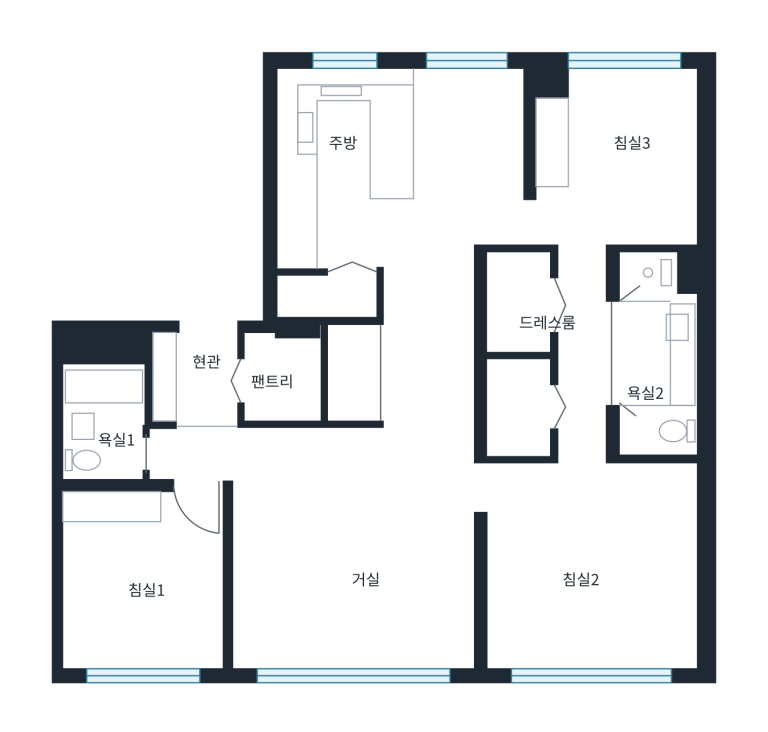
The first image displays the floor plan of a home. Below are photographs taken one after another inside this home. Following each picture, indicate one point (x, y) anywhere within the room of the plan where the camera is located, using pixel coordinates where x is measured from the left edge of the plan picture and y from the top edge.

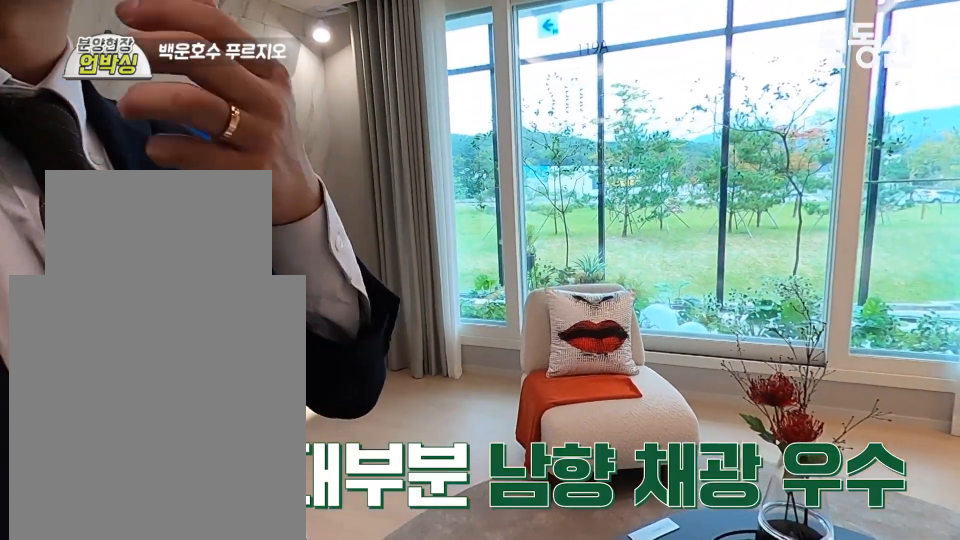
(369, 600)
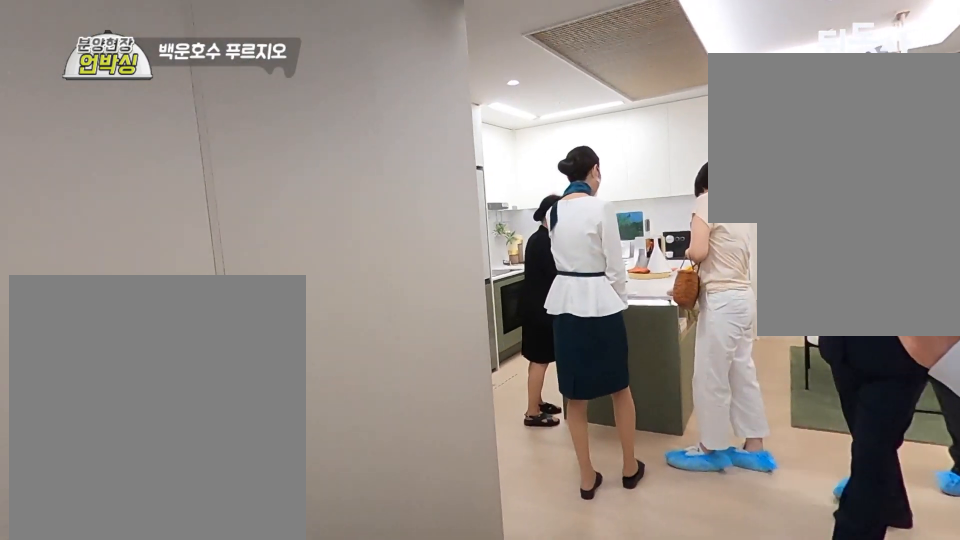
(428, 387)
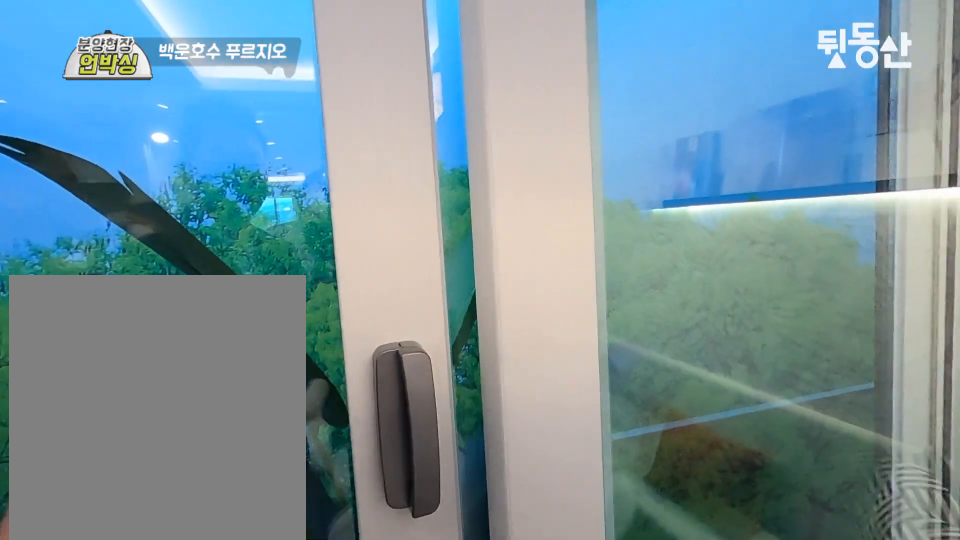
(465, 183)
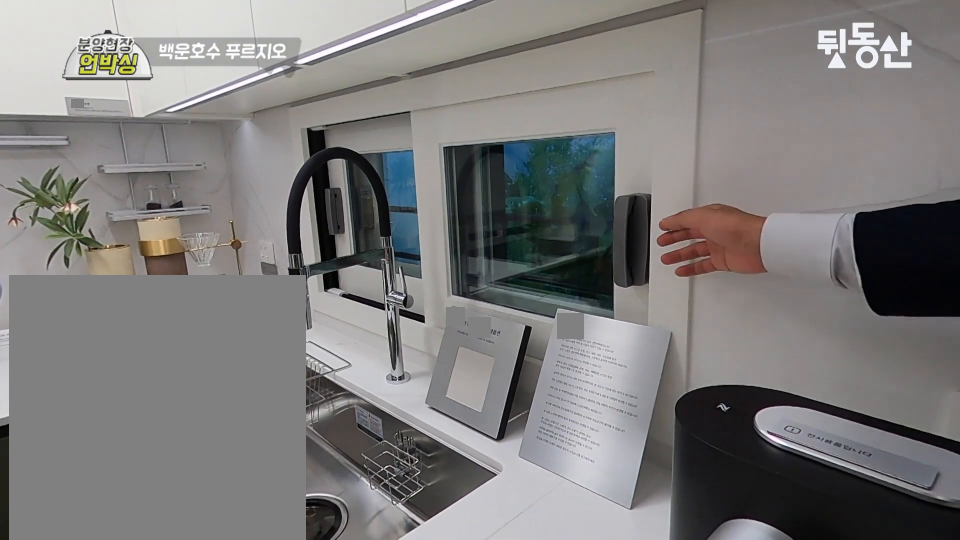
(466, 185)
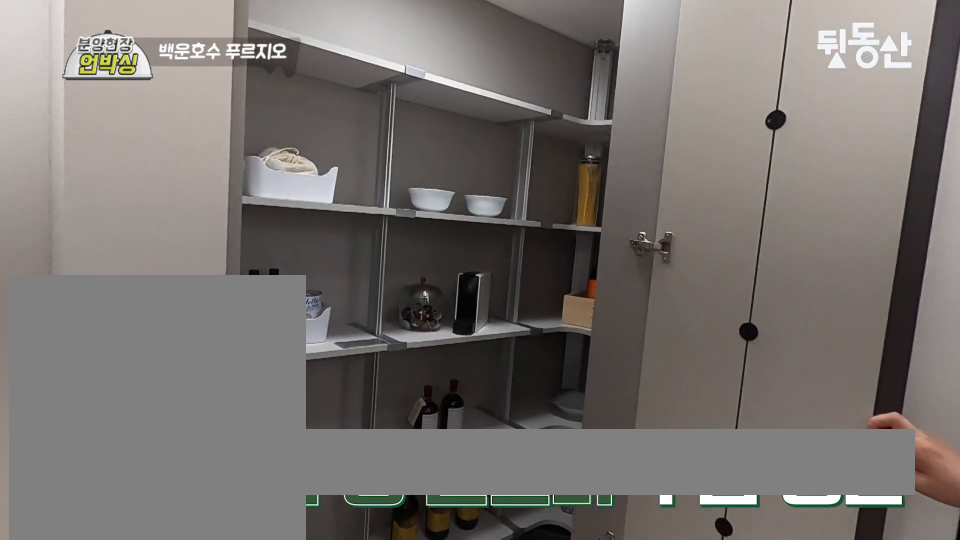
(354, 279)
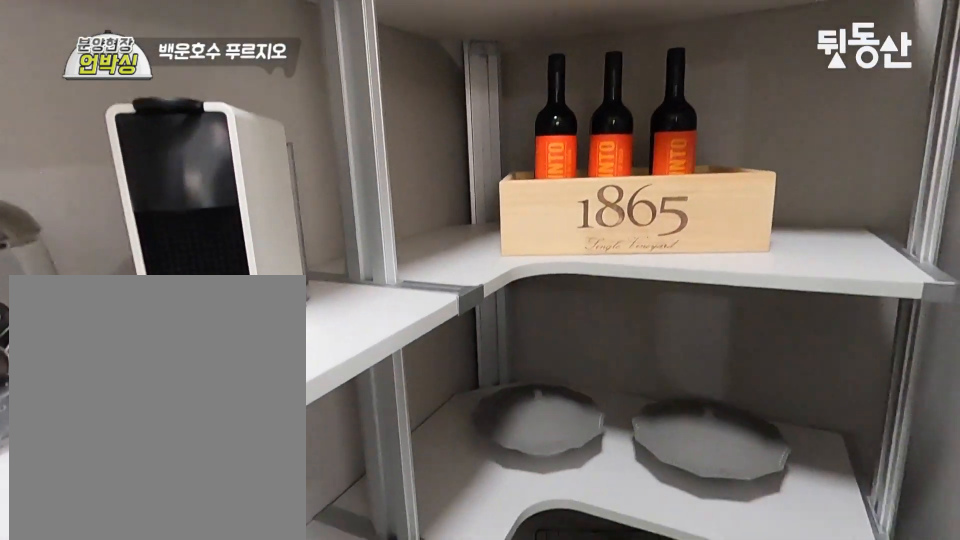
(354, 279)
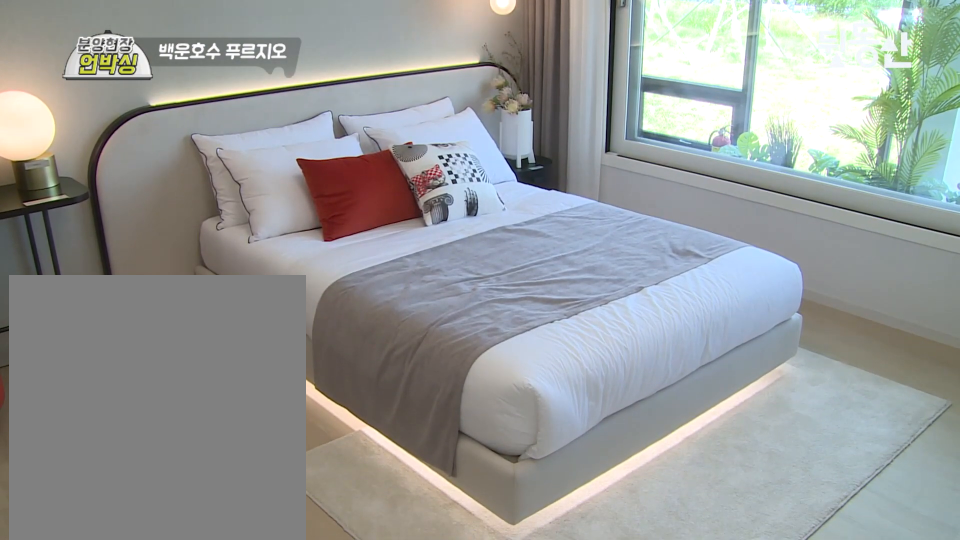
(590, 597)
